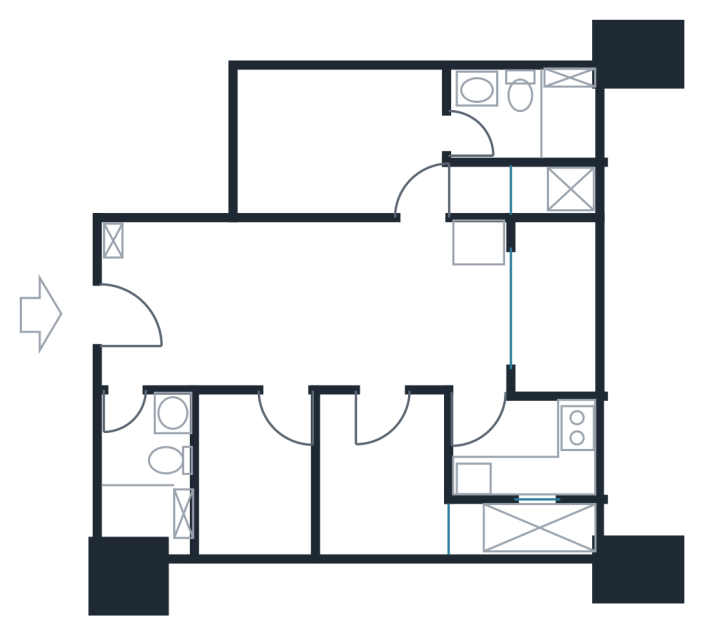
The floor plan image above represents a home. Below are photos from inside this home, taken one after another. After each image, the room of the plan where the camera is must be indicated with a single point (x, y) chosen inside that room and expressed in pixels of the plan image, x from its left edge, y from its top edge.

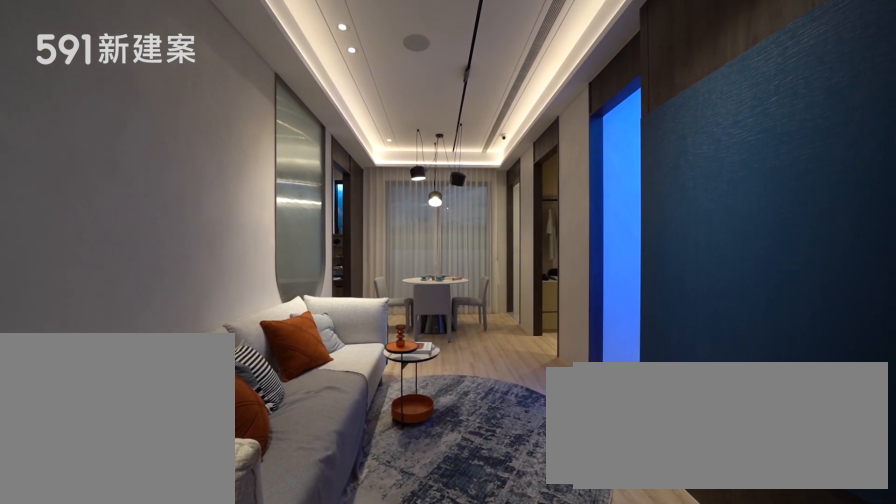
(224, 301)
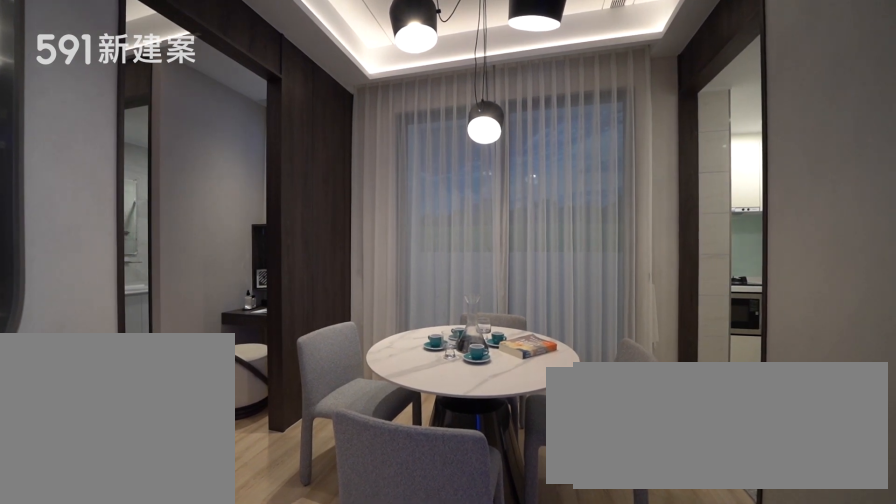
(428, 302)
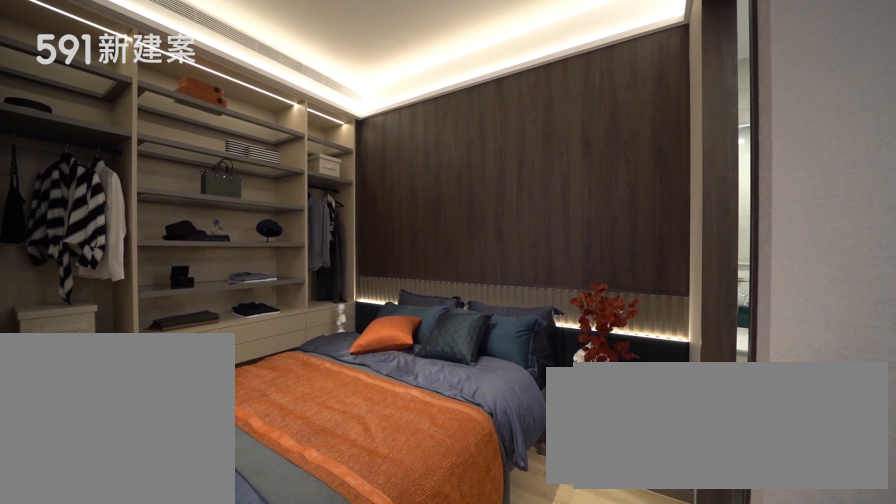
(352, 144)
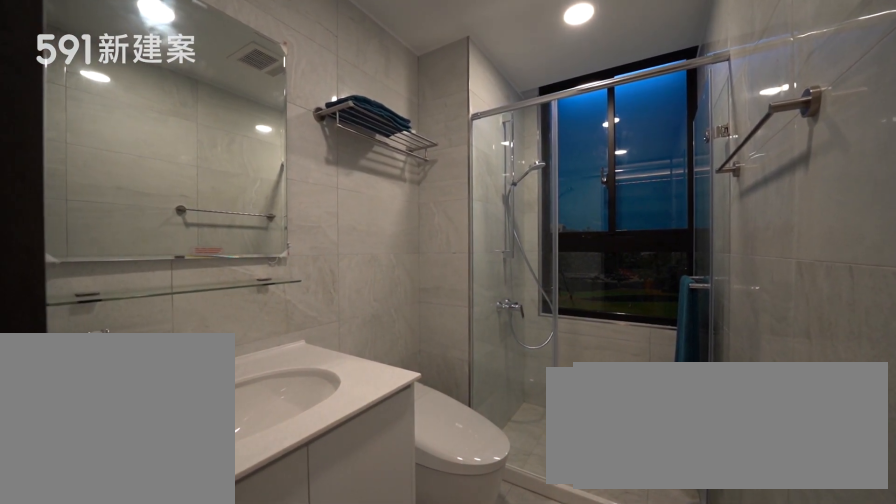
(524, 113)
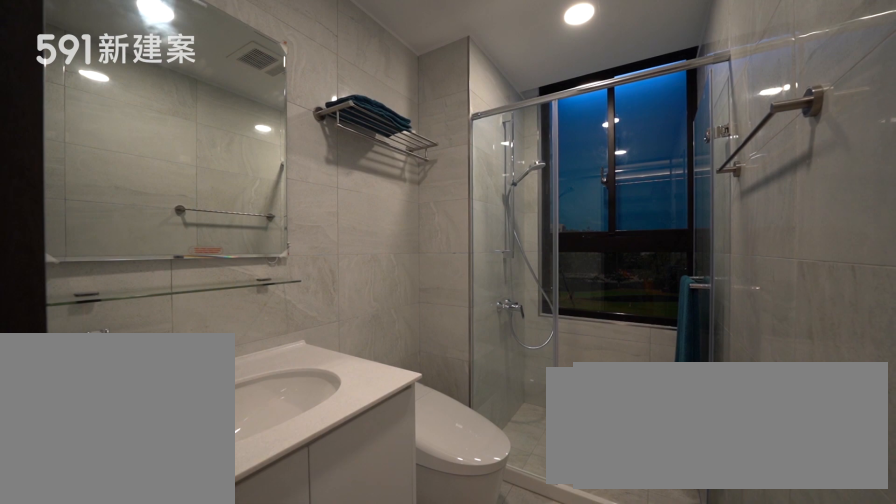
(524, 113)
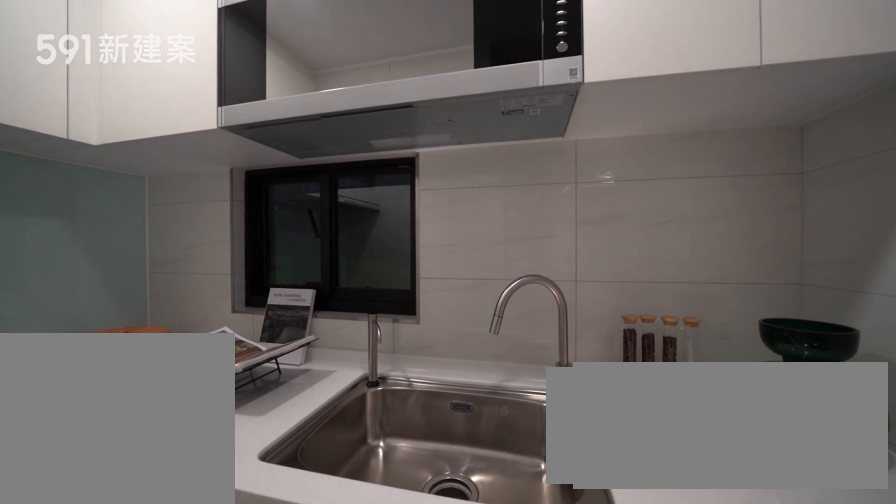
(525, 449)
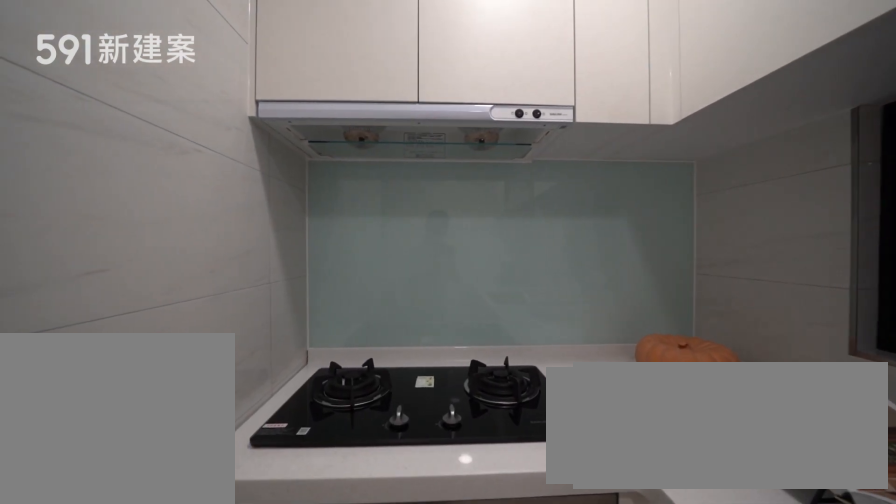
(525, 449)
